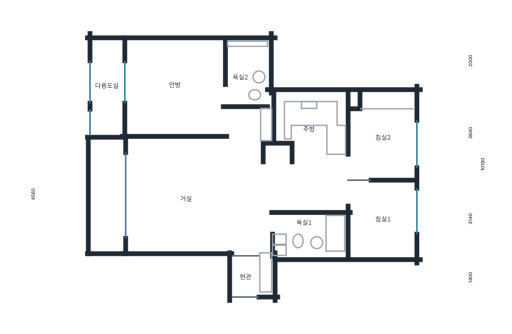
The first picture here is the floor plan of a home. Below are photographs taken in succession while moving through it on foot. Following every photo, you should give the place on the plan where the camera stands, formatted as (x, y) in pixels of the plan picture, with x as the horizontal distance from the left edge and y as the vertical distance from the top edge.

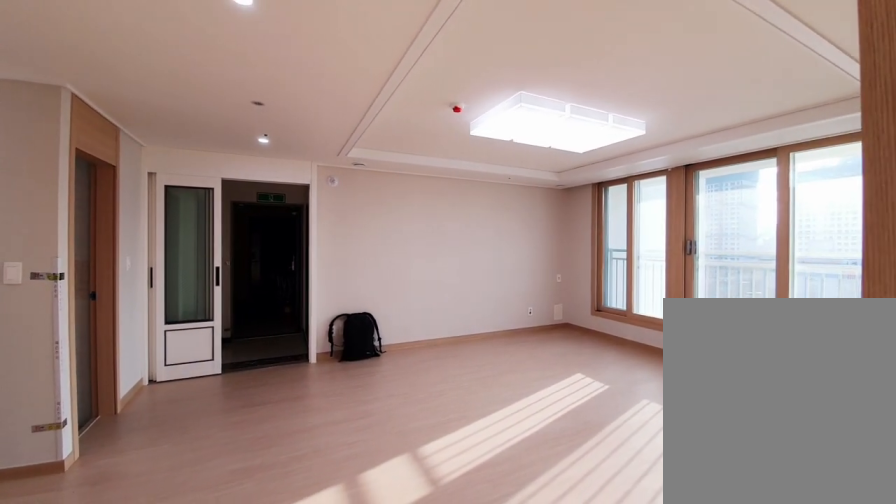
(242, 132)
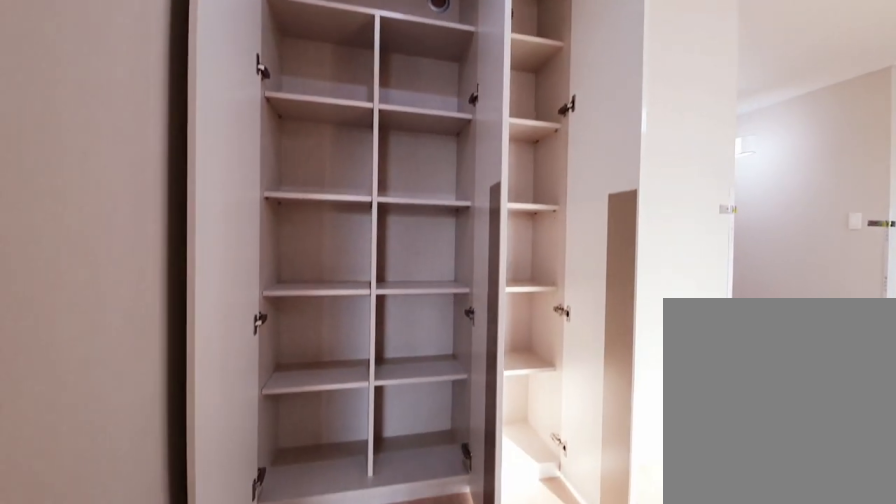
(242, 133)
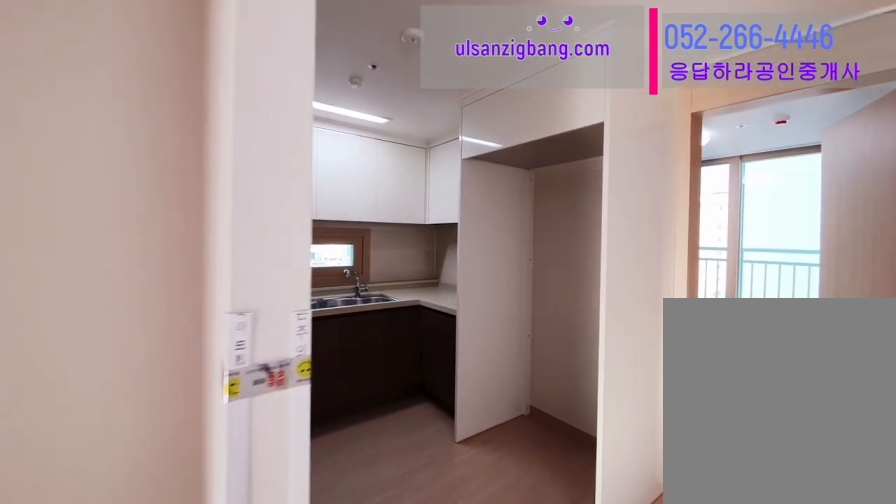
(312, 135)
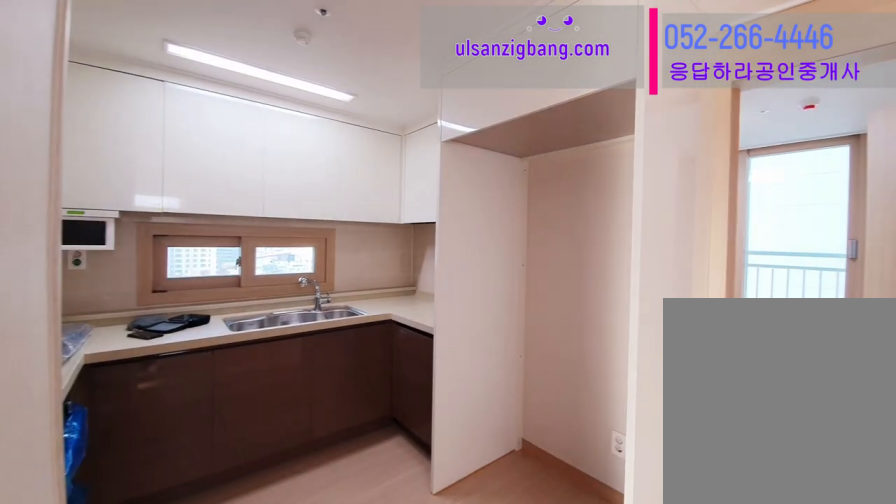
(312, 135)
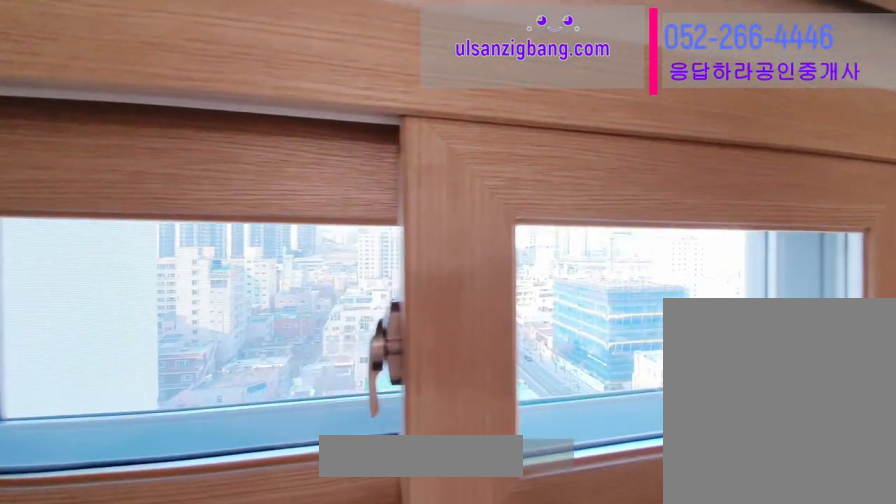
(313, 135)
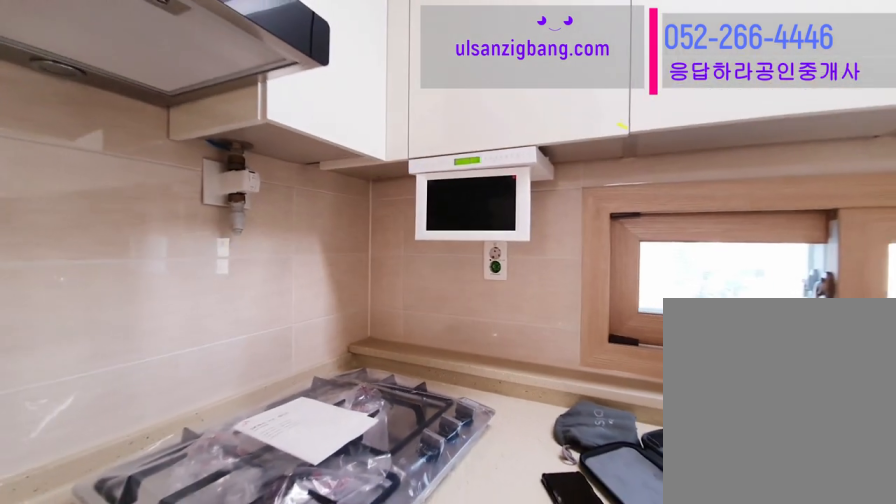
(313, 135)
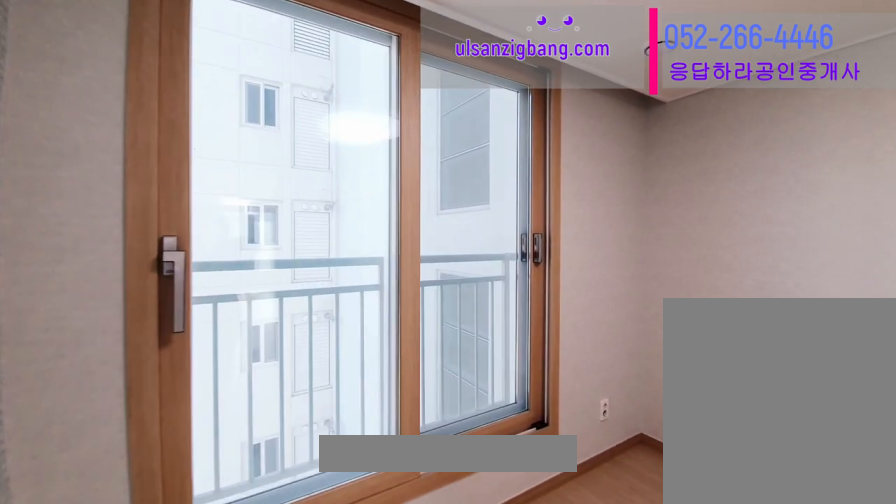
(387, 217)
